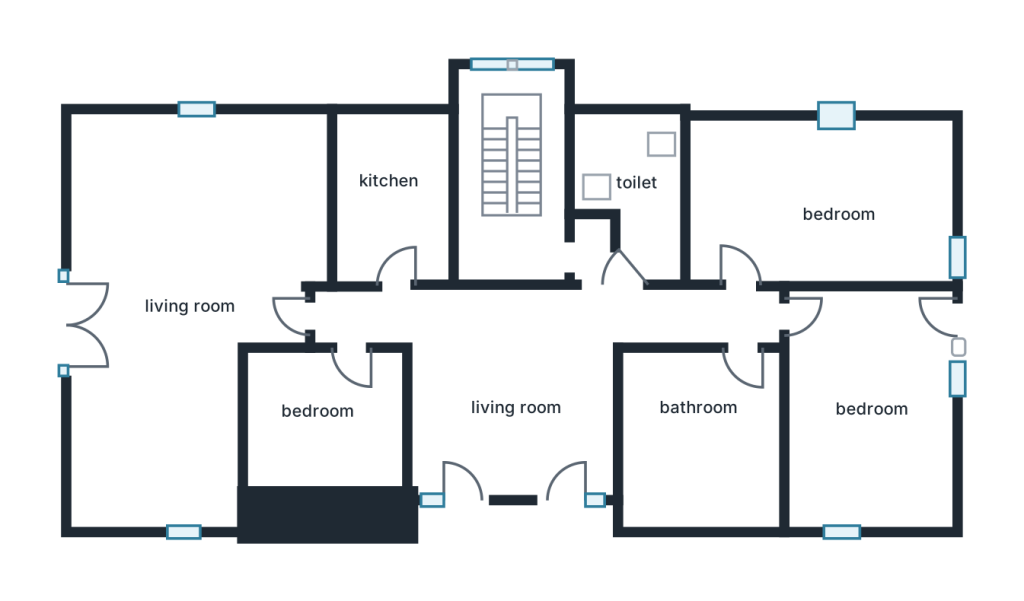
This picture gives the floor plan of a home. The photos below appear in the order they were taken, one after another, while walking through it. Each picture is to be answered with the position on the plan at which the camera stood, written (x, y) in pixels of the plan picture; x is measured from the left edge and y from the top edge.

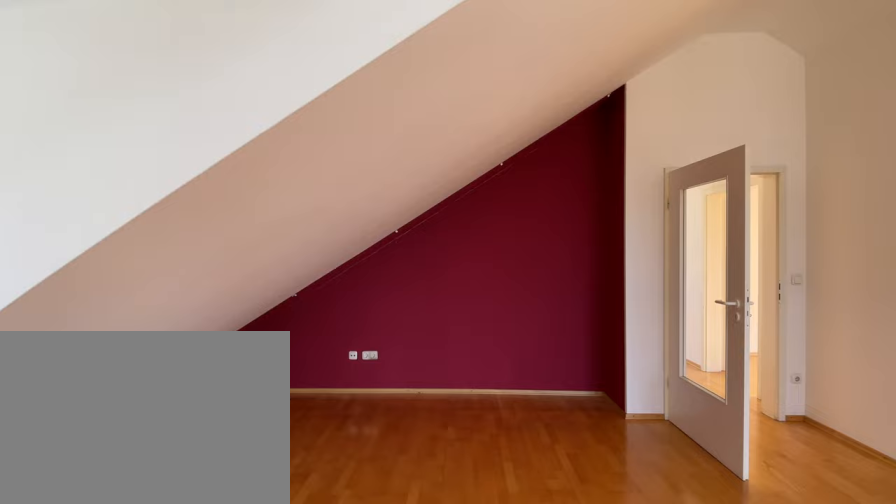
(225, 238)
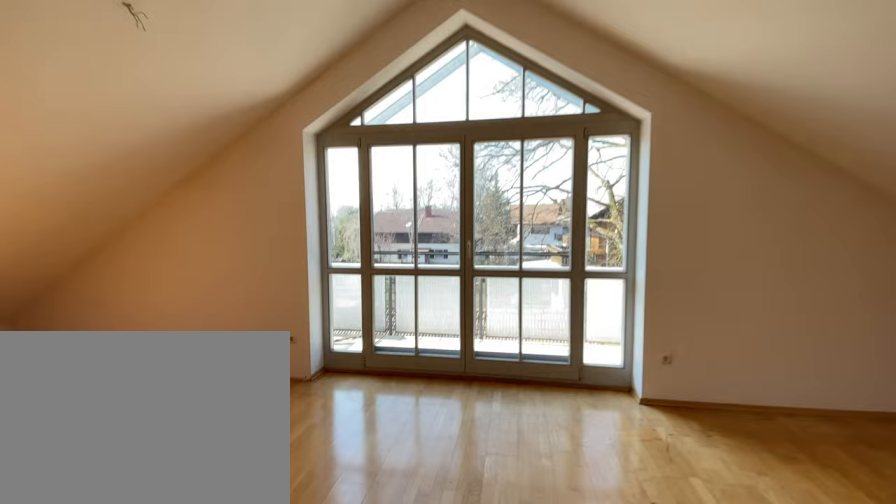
(101, 305)
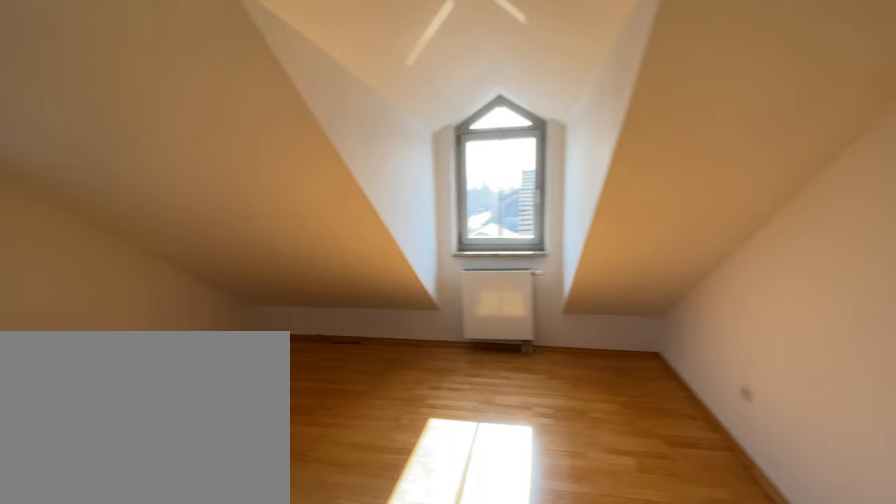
(836, 396)
